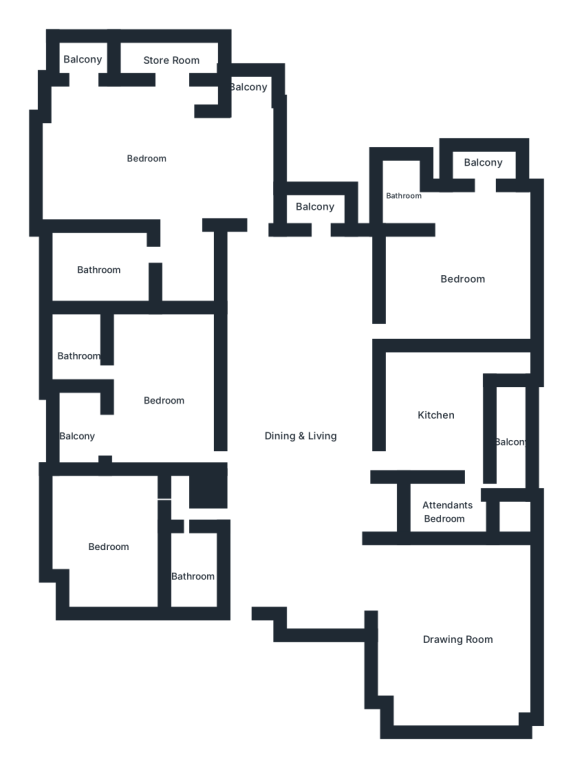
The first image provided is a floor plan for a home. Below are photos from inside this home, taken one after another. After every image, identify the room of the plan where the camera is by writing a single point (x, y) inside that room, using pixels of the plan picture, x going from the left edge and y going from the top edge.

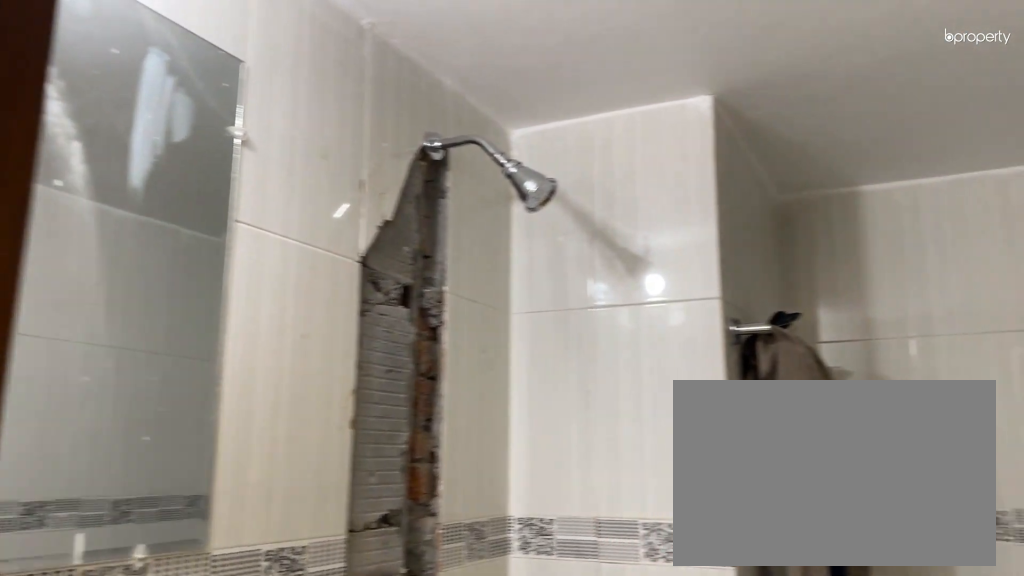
(192, 576)
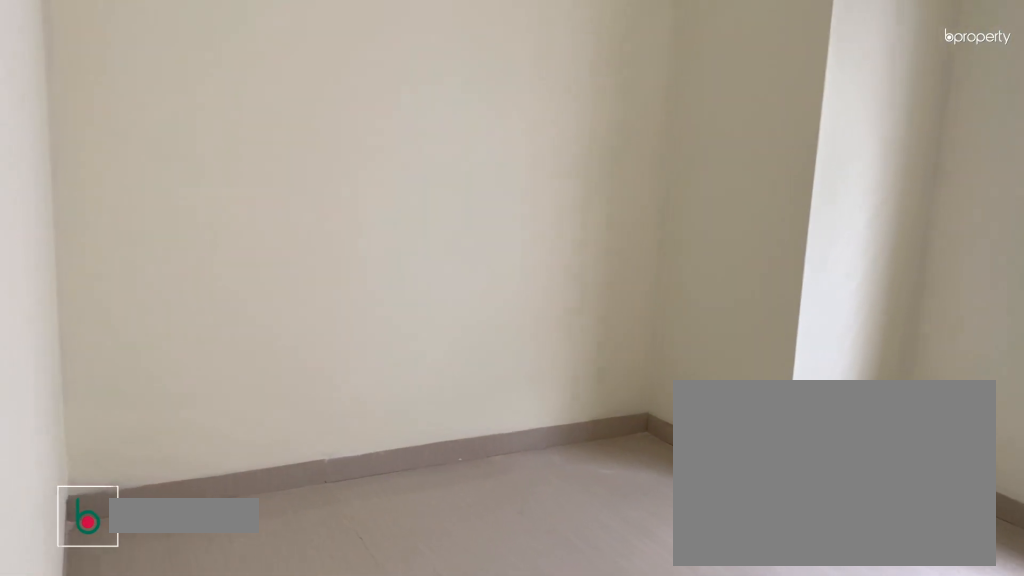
(111, 547)
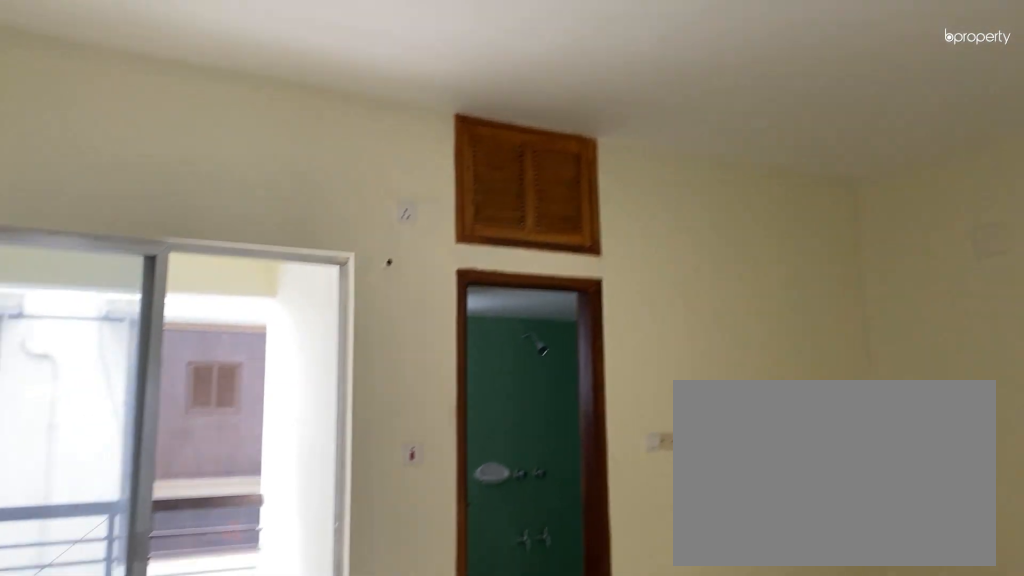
(165, 399)
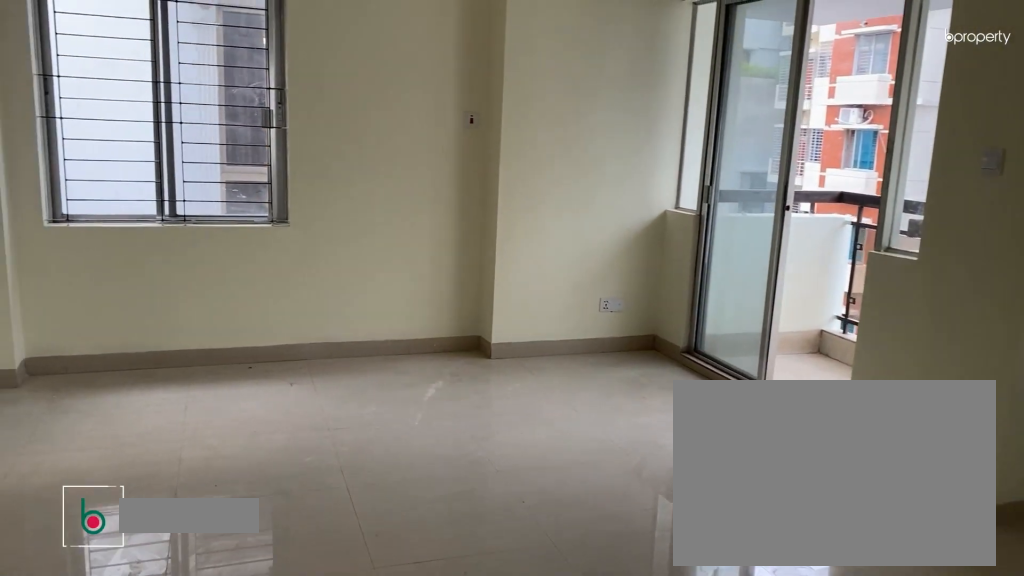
(151, 157)
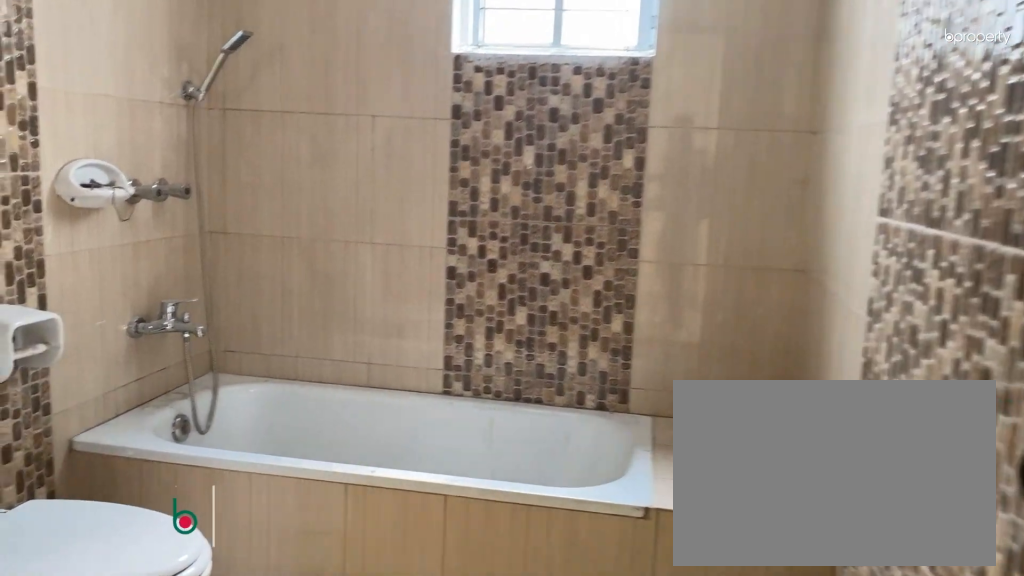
(101, 269)
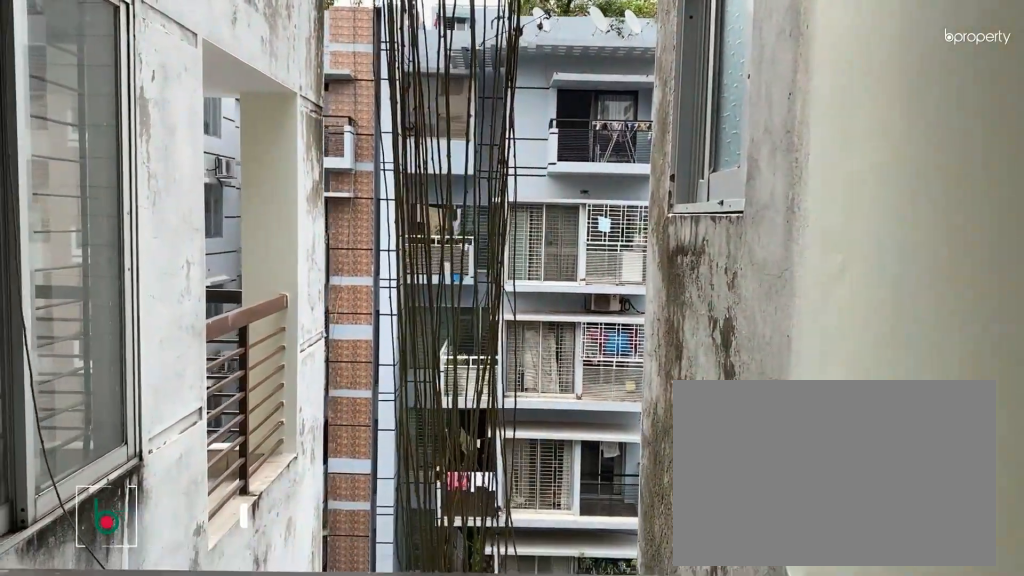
(316, 207)
